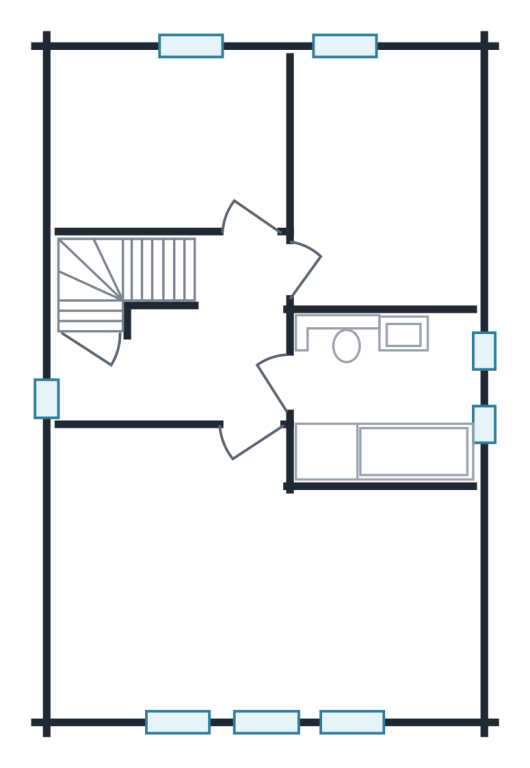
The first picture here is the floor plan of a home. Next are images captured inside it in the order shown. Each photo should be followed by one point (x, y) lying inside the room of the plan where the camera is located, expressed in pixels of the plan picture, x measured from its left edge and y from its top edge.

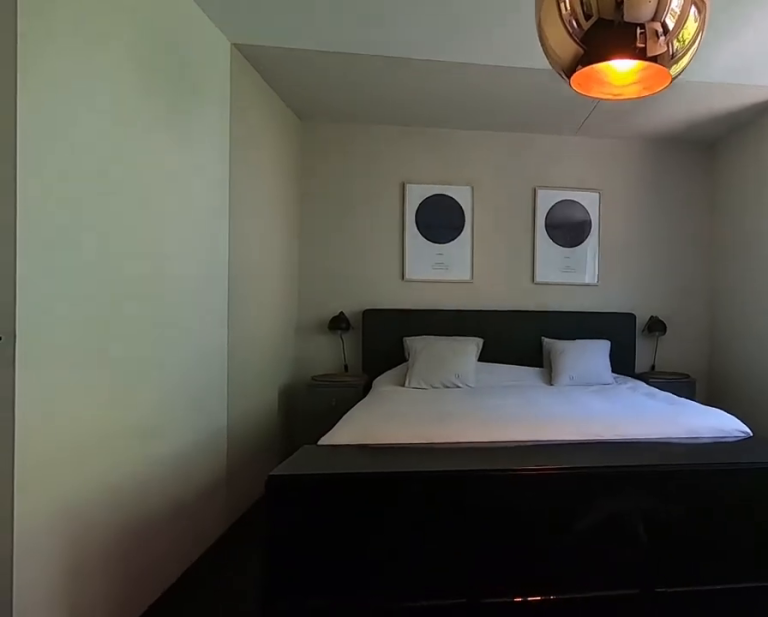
(252, 583)
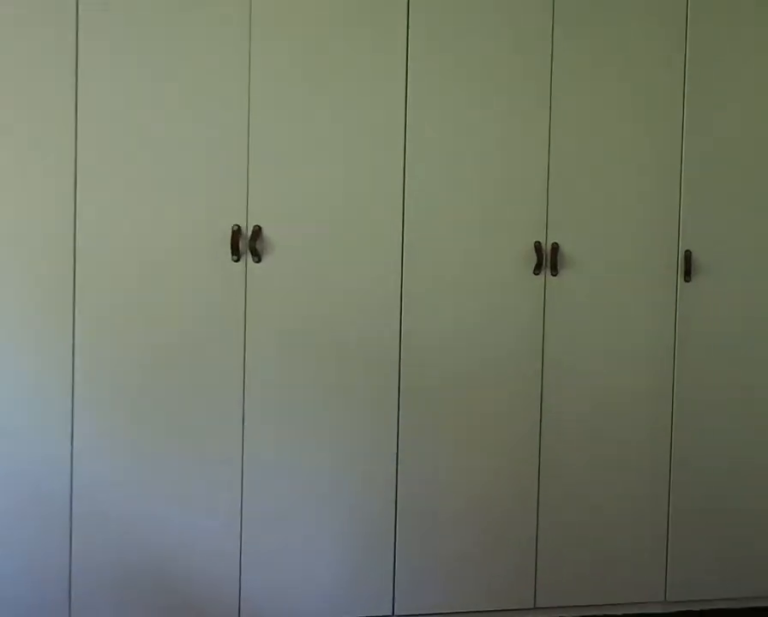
(252, 583)
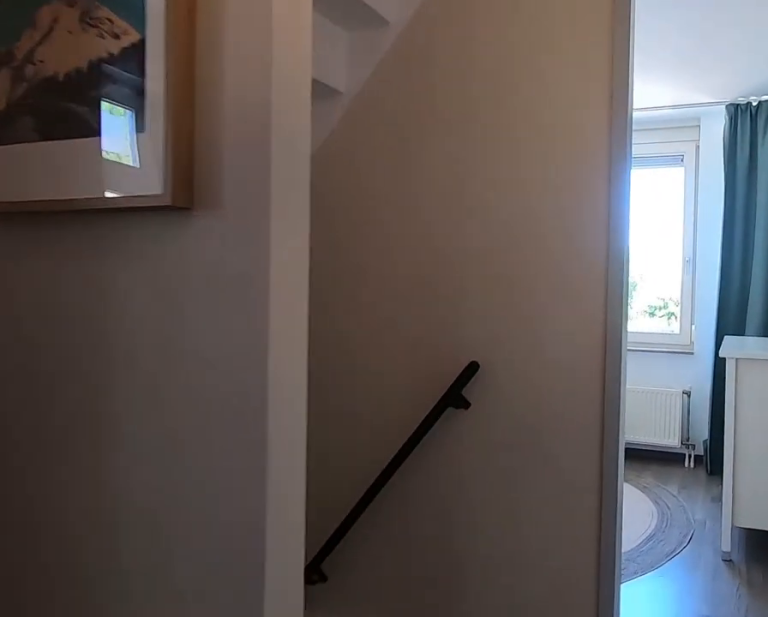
(191, 347)
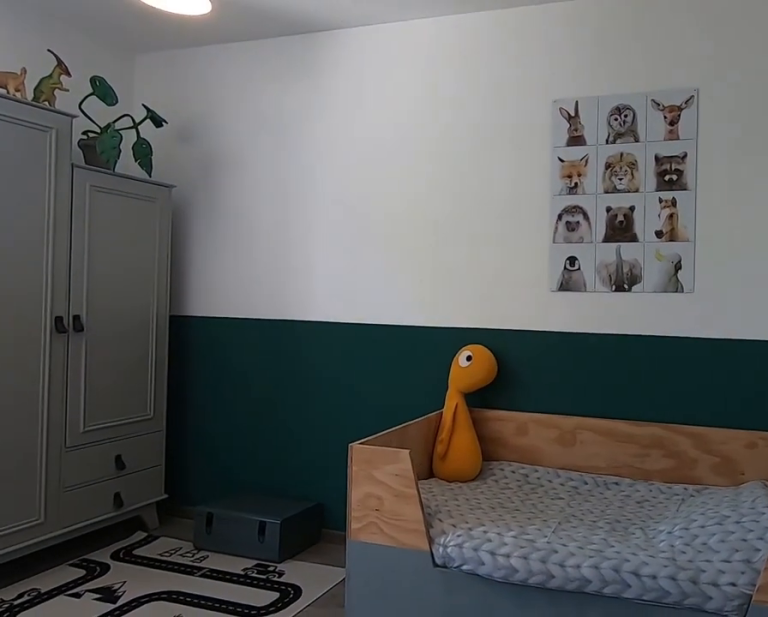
(382, 180)
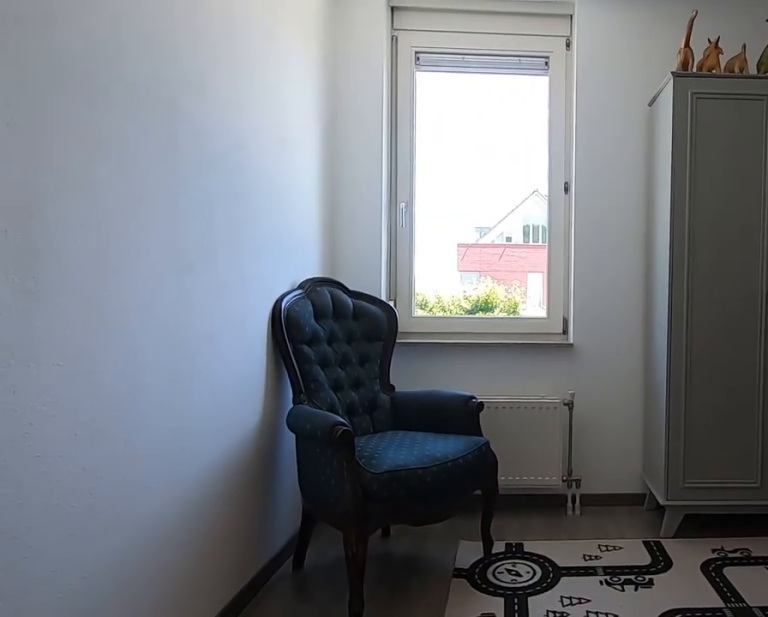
(382, 180)
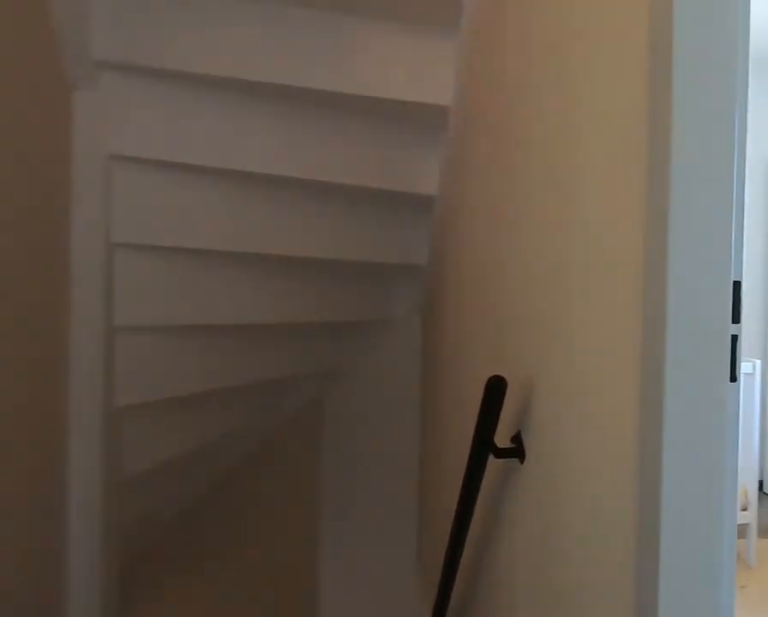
(191, 347)
